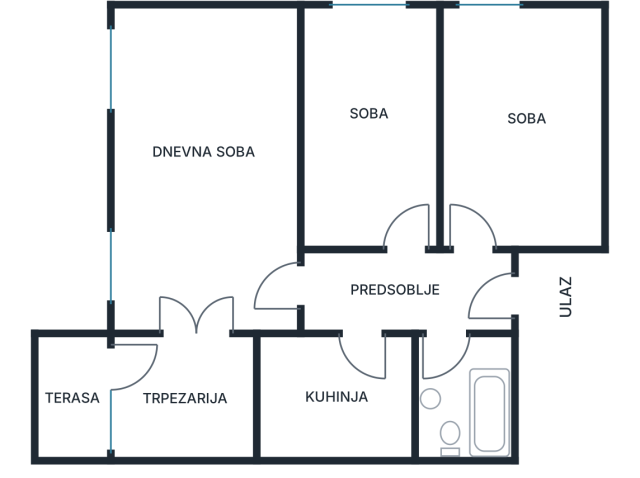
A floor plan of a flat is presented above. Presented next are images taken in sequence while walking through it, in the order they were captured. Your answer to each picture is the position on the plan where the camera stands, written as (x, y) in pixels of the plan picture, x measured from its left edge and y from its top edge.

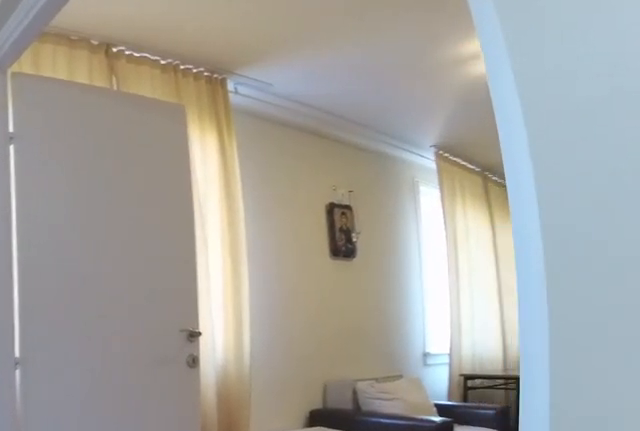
(247, 372)
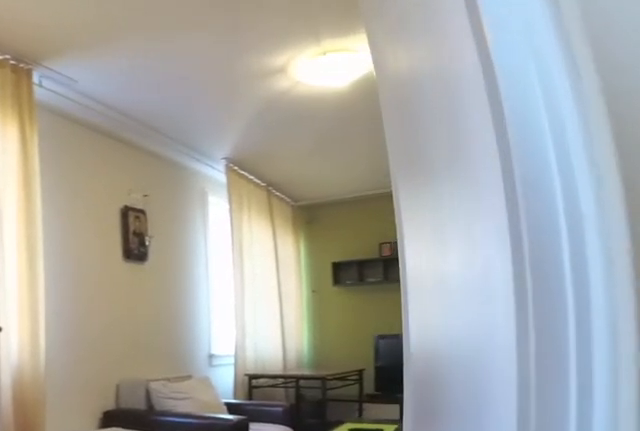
(229, 366)
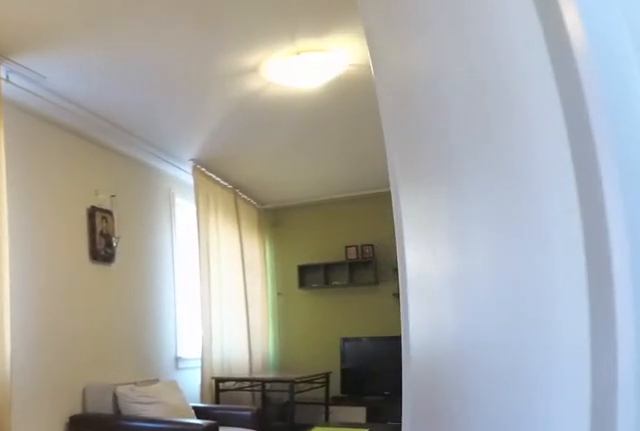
(227, 364)
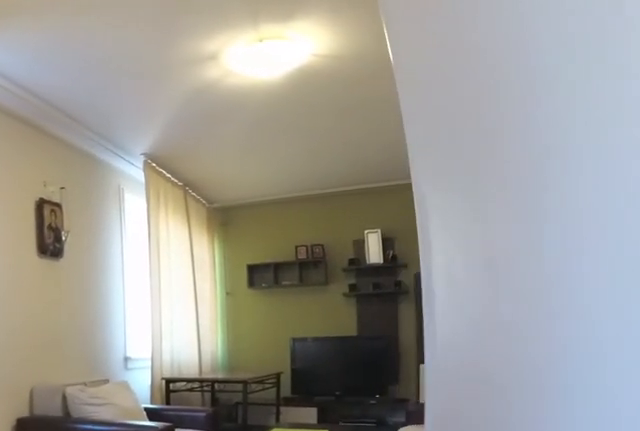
(220, 357)
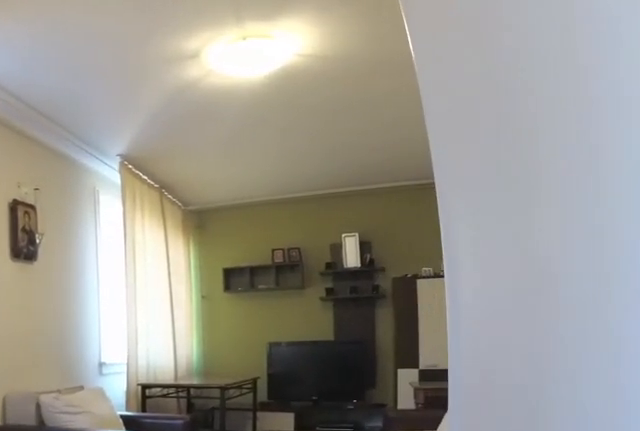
(217, 354)
